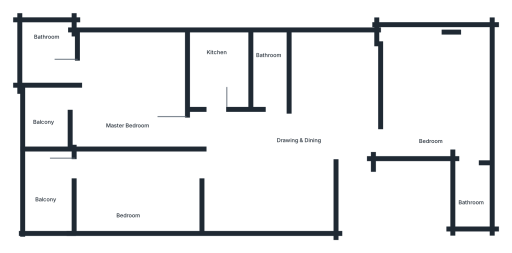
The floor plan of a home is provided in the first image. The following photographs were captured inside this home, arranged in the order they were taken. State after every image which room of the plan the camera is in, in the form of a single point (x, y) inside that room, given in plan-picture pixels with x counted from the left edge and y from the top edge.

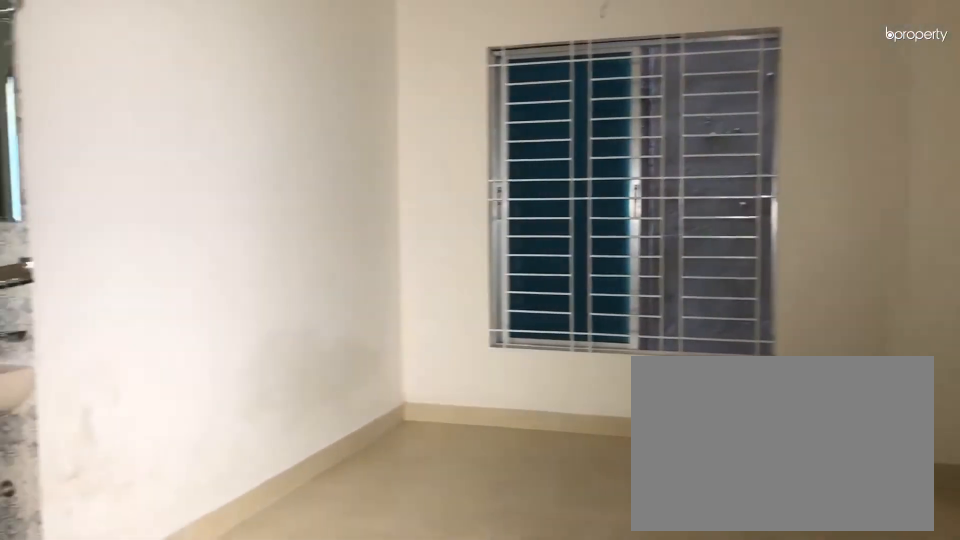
(299, 146)
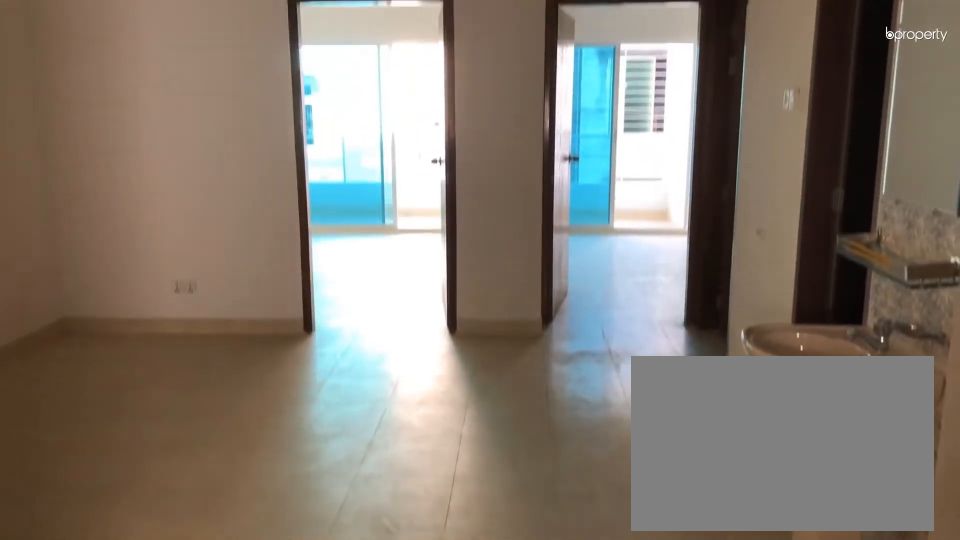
(299, 147)
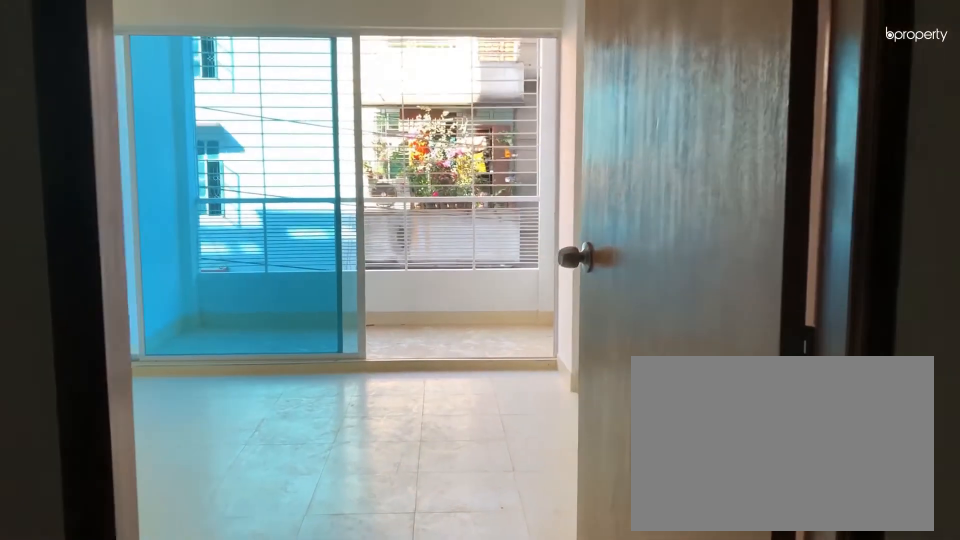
(206, 161)
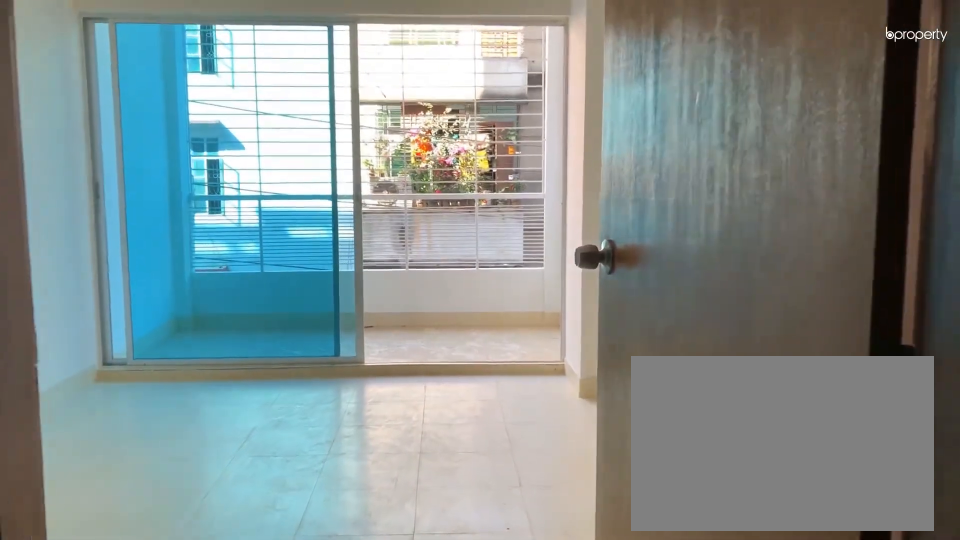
(206, 161)
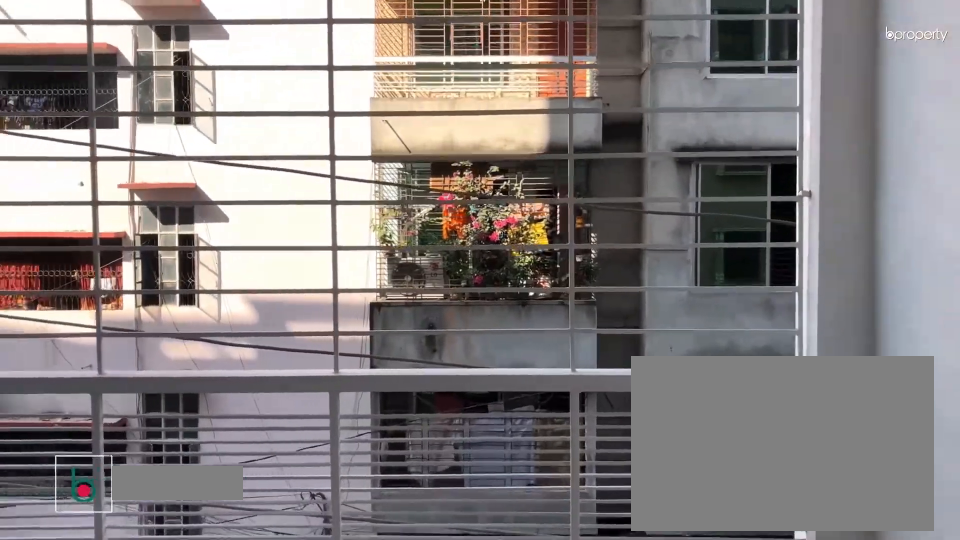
(43, 183)
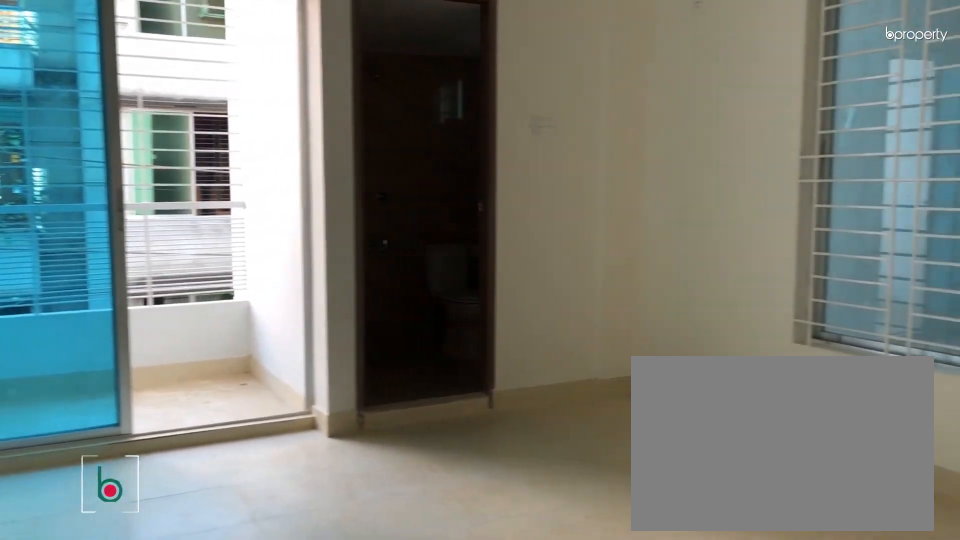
(124, 100)
